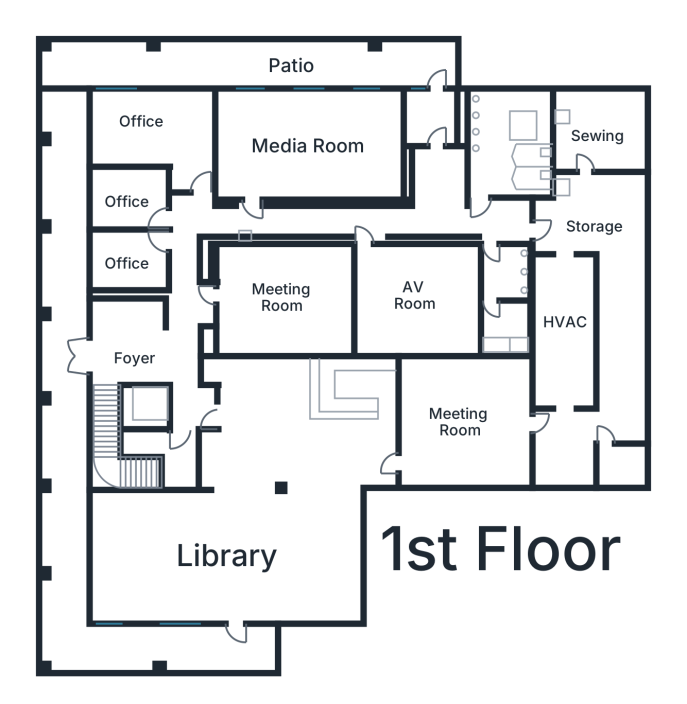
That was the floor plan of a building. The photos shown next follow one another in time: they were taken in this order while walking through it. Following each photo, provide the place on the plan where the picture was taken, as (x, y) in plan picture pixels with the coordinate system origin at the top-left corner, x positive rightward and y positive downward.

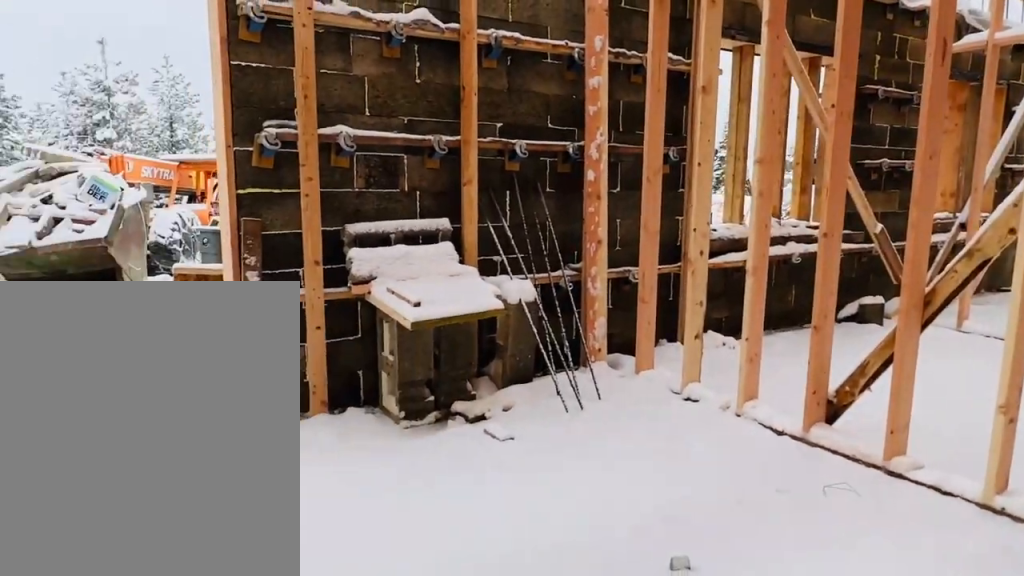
(157, 340)
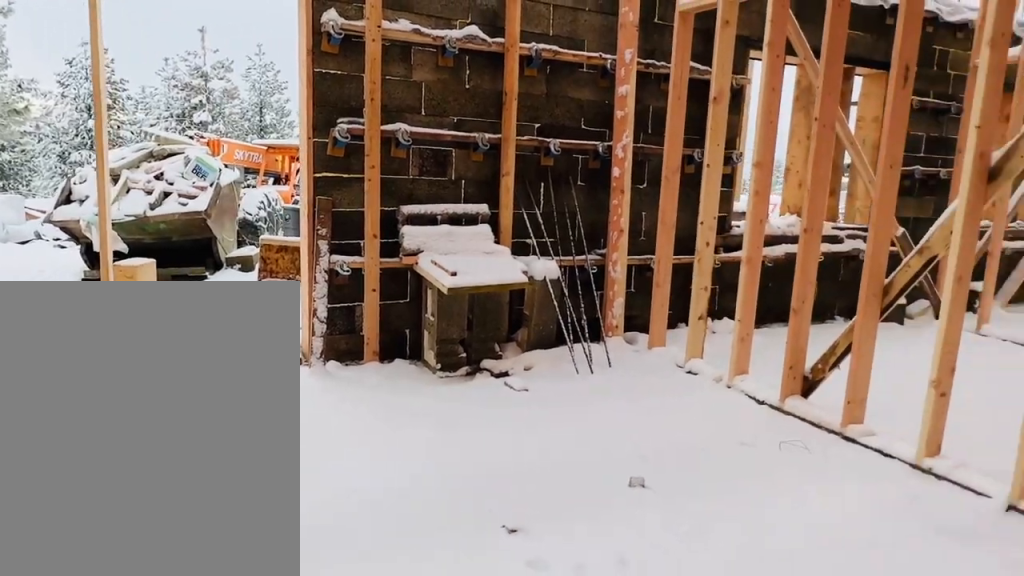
(168, 335)
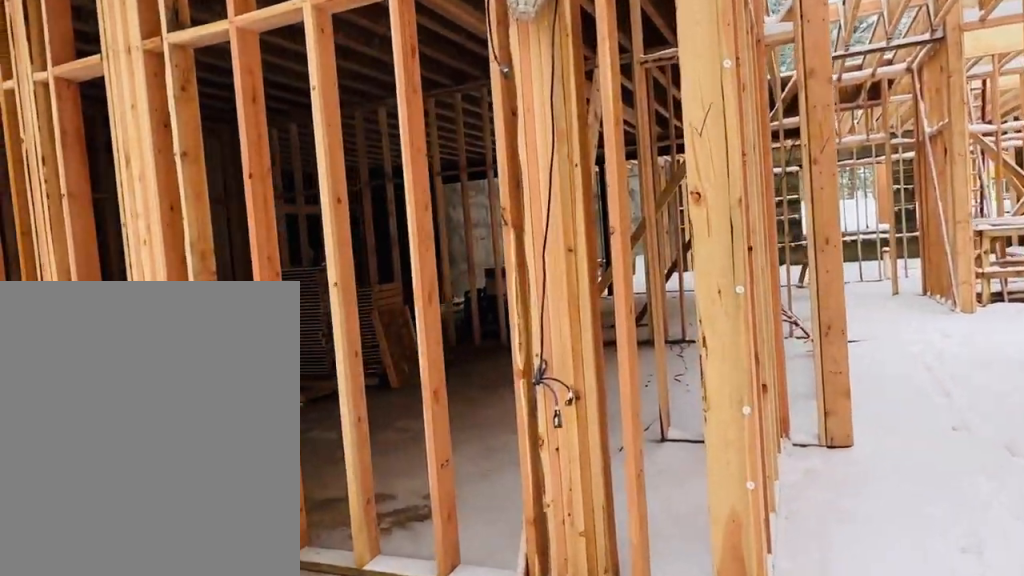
(194, 197)
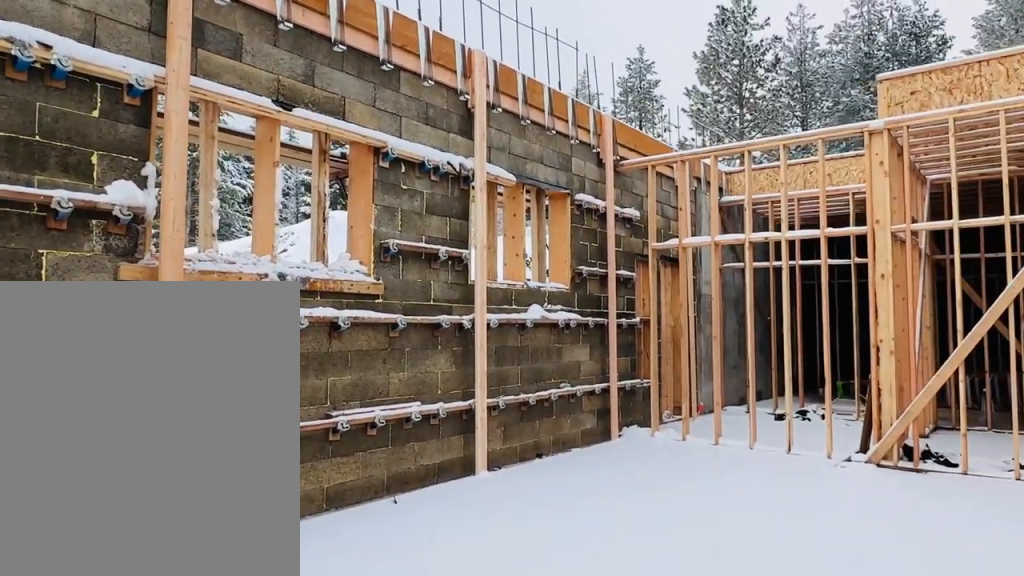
(266, 150)
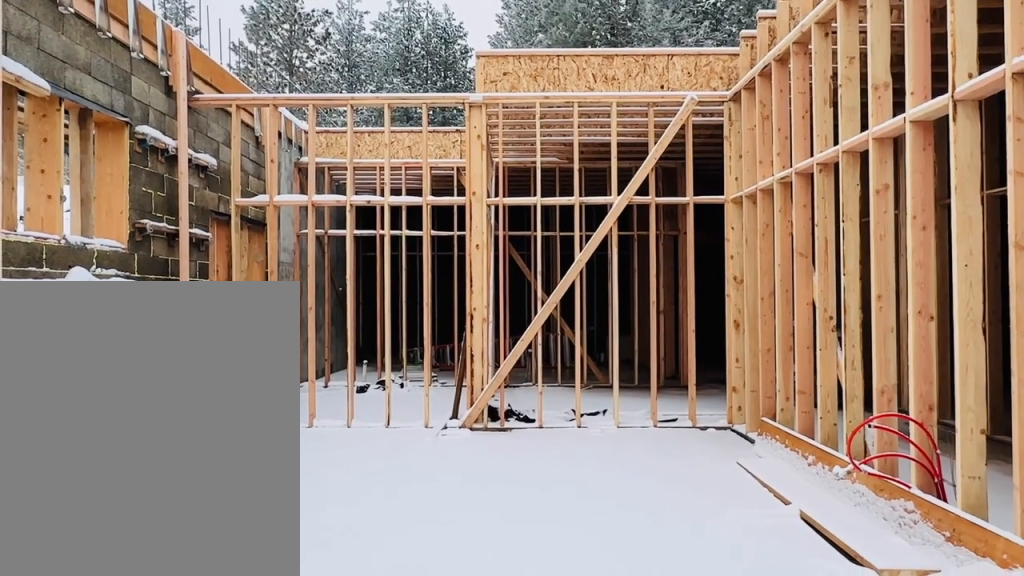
(268, 142)
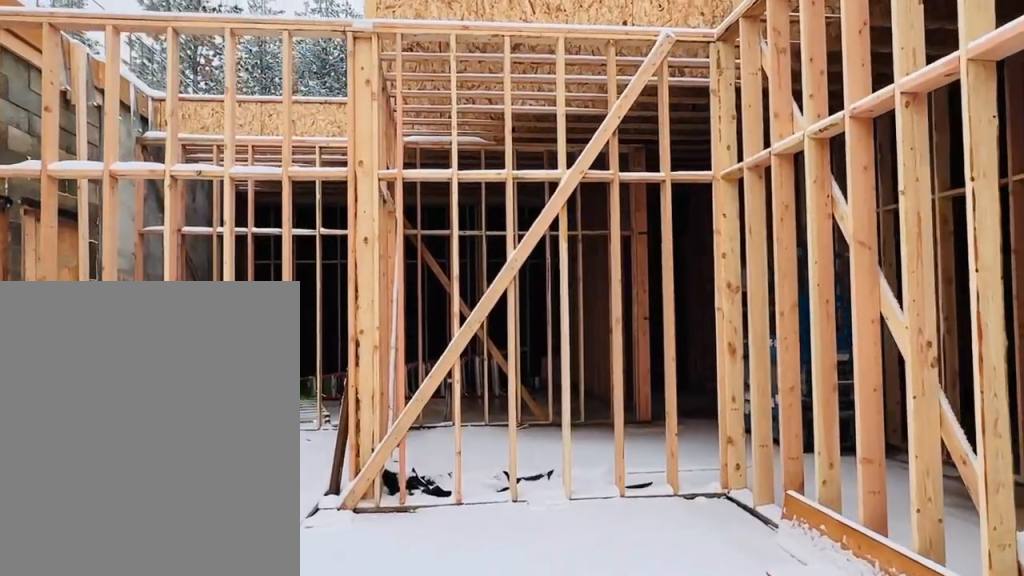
(318, 143)
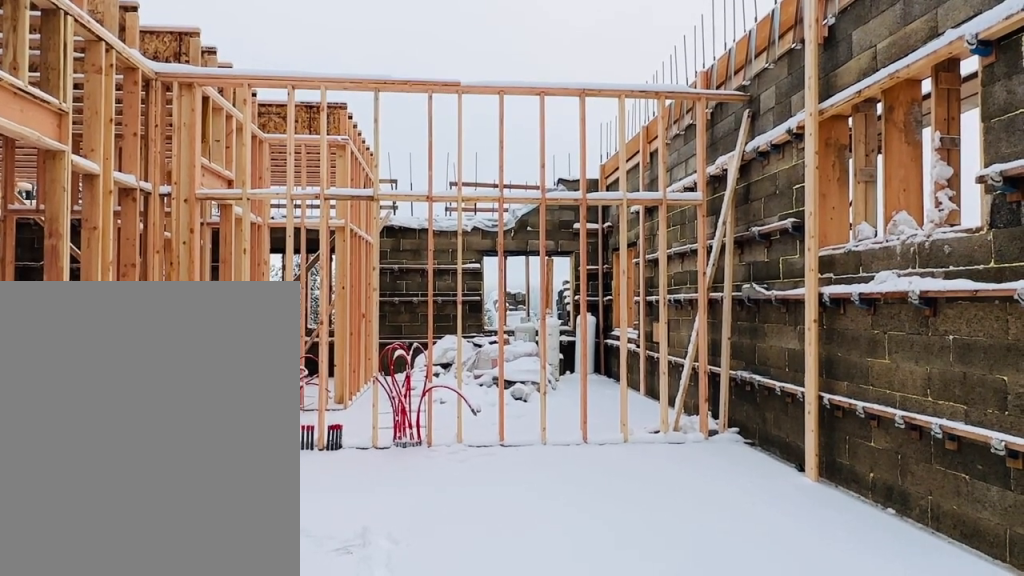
(384, 142)
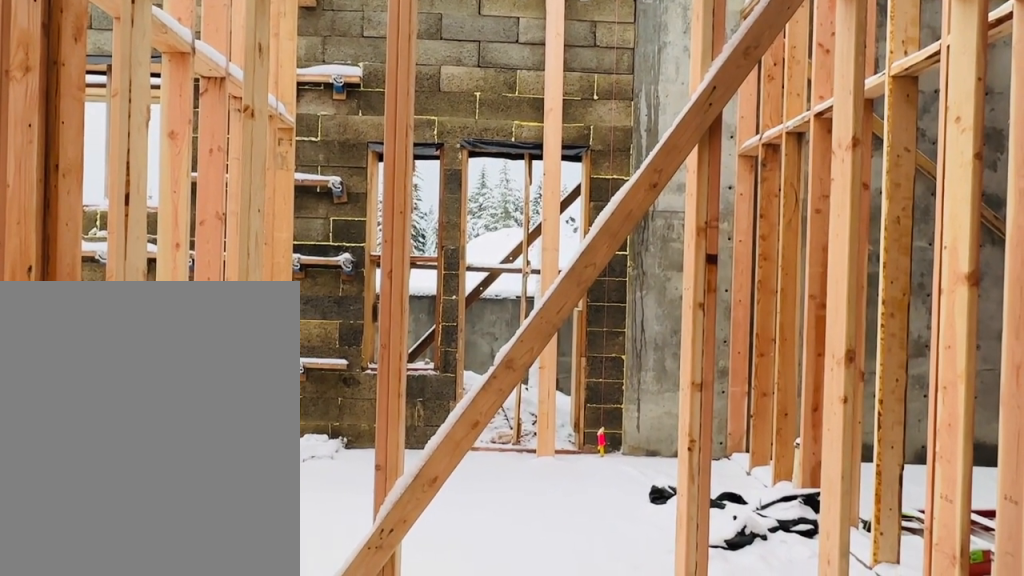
(436, 191)
